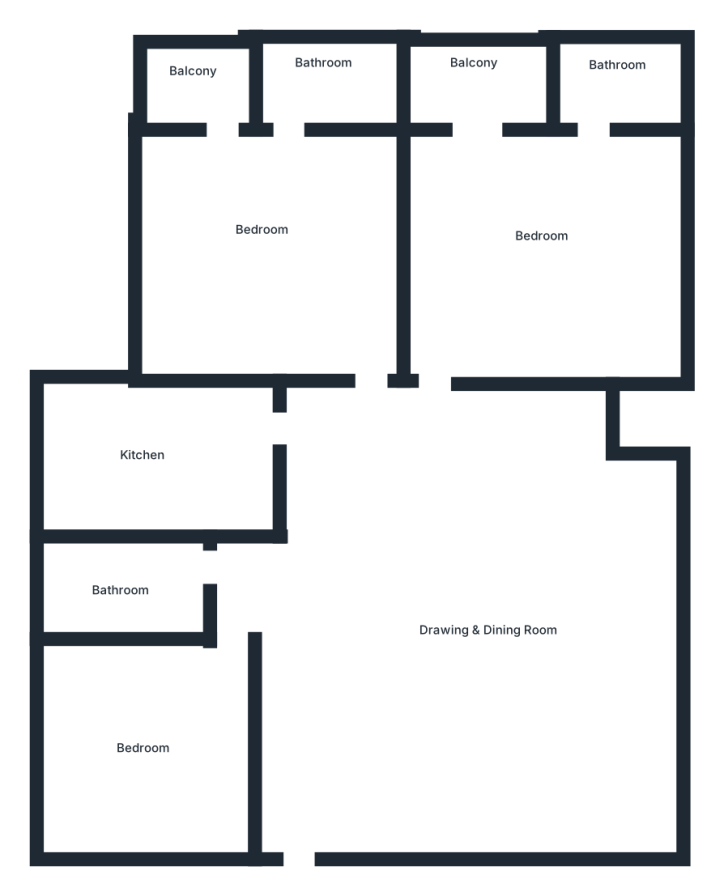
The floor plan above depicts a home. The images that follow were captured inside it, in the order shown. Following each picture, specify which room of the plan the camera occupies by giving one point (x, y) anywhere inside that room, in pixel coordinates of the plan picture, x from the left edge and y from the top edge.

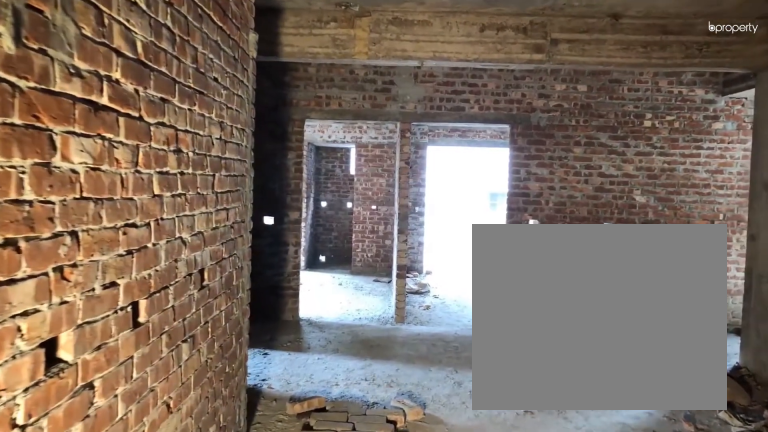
(303, 778)
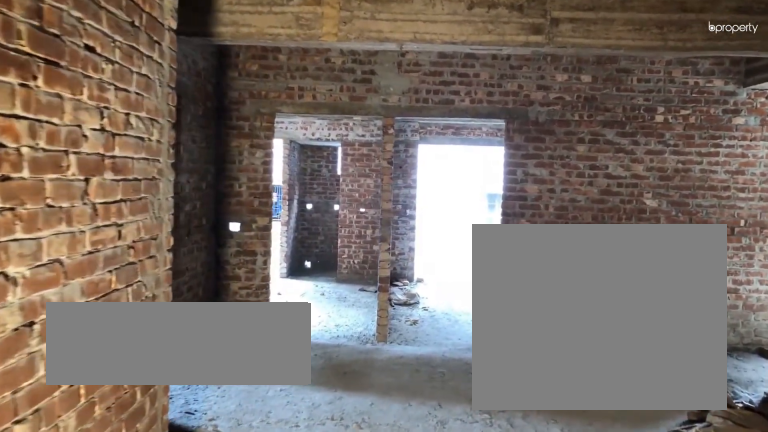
(303, 778)
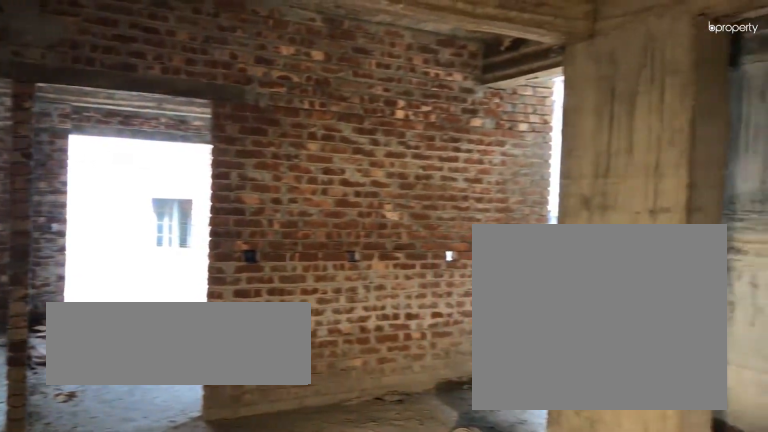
(428, 614)
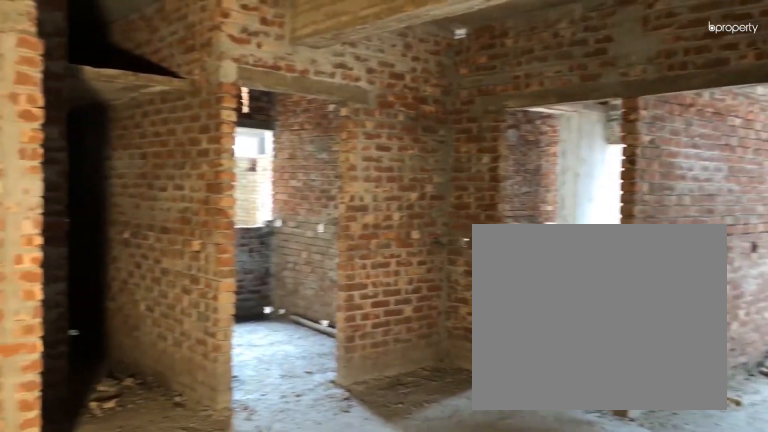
(489, 627)
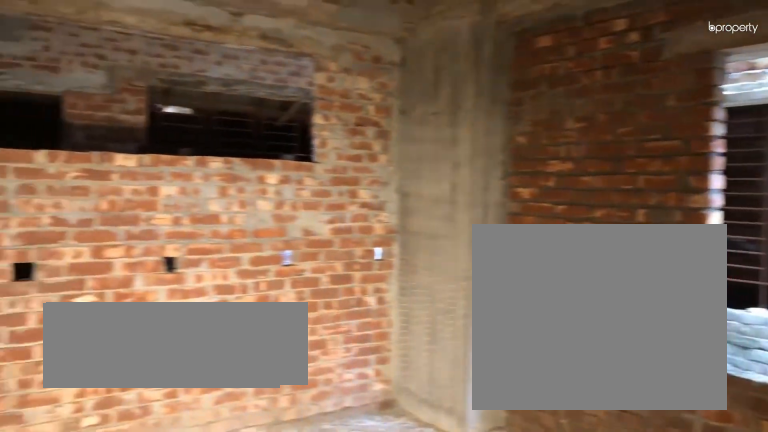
(126, 747)
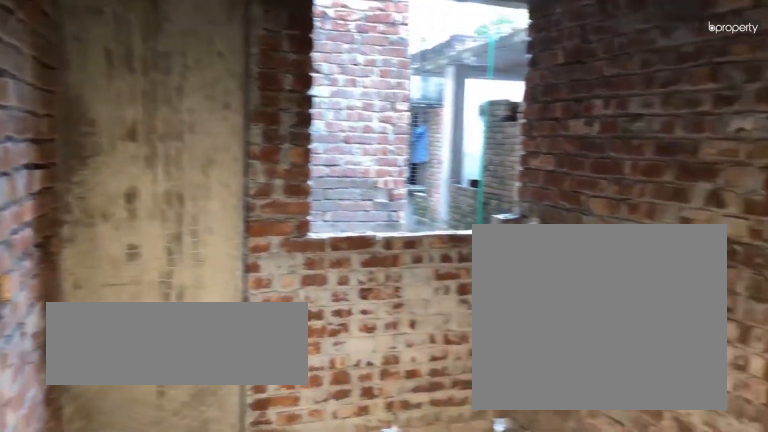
(162, 449)
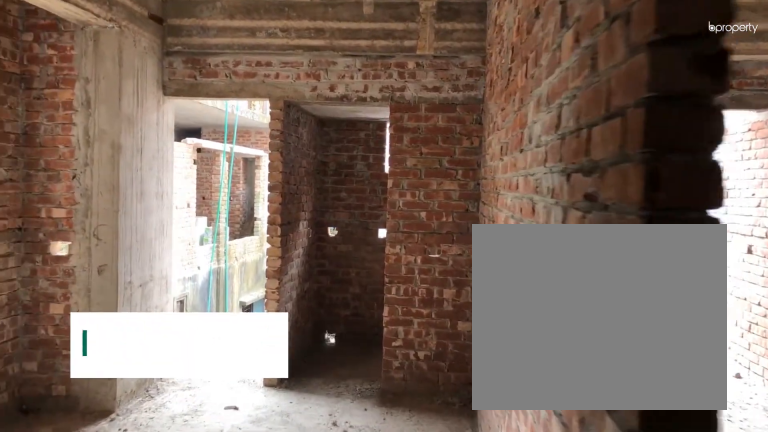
(367, 385)
